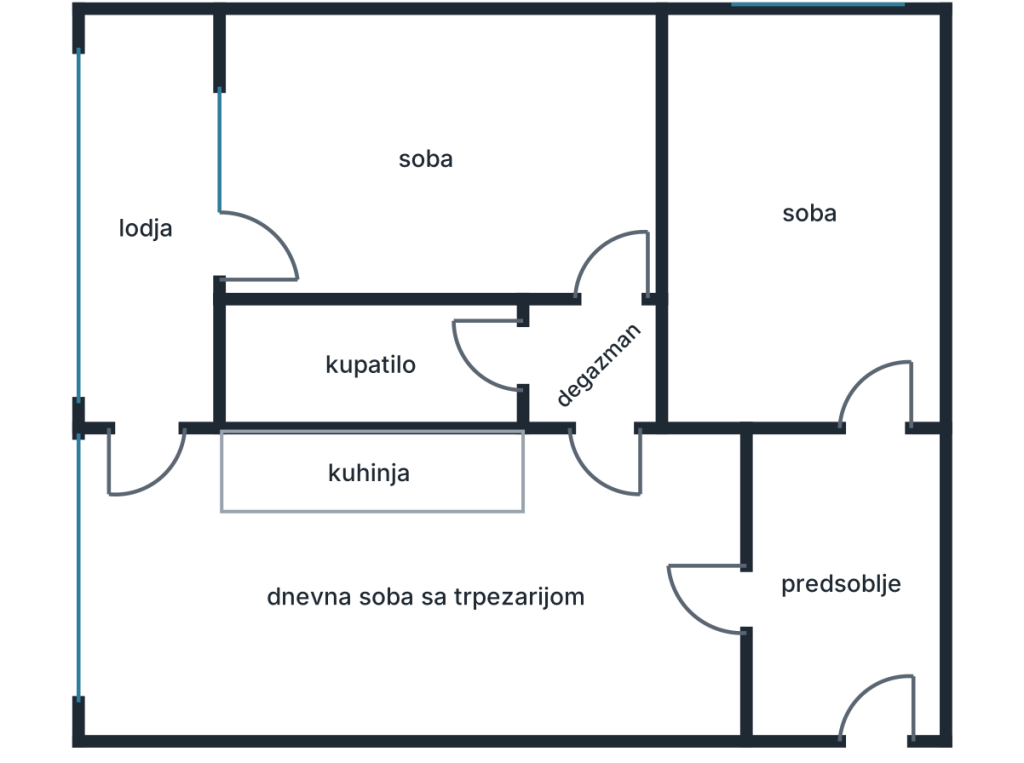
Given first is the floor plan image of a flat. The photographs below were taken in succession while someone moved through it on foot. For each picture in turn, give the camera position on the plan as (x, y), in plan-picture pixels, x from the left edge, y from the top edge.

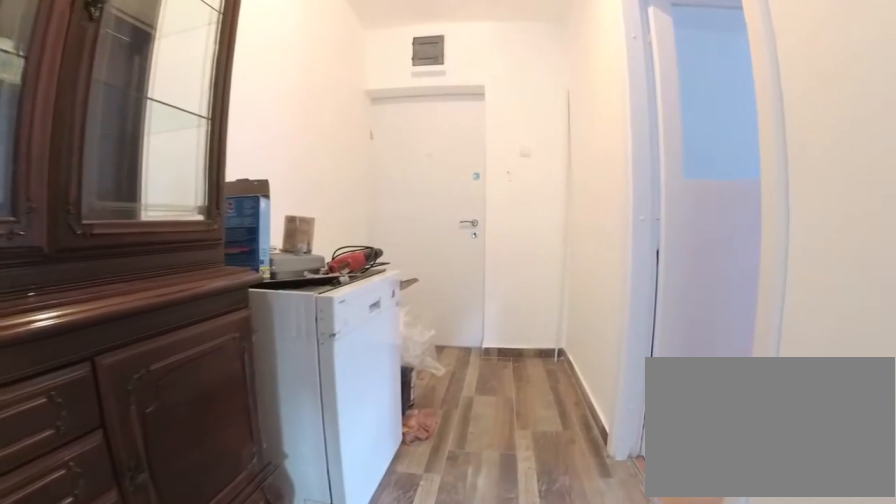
(879, 459)
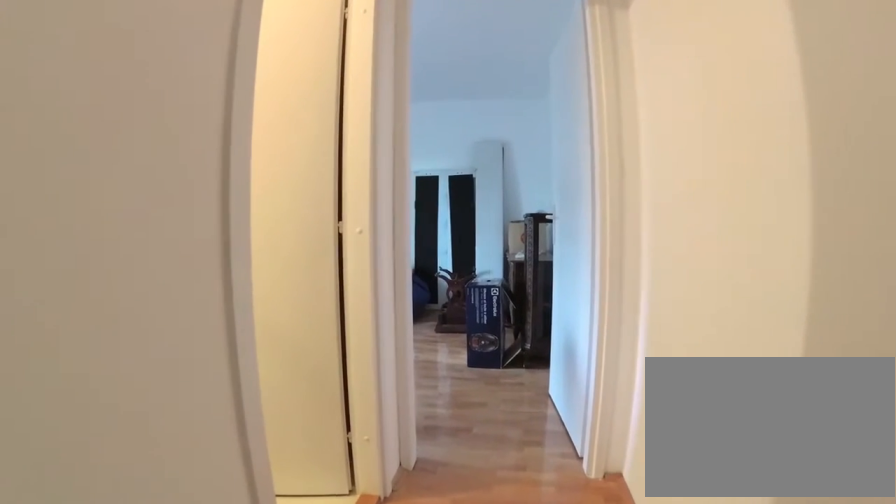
(580, 474)
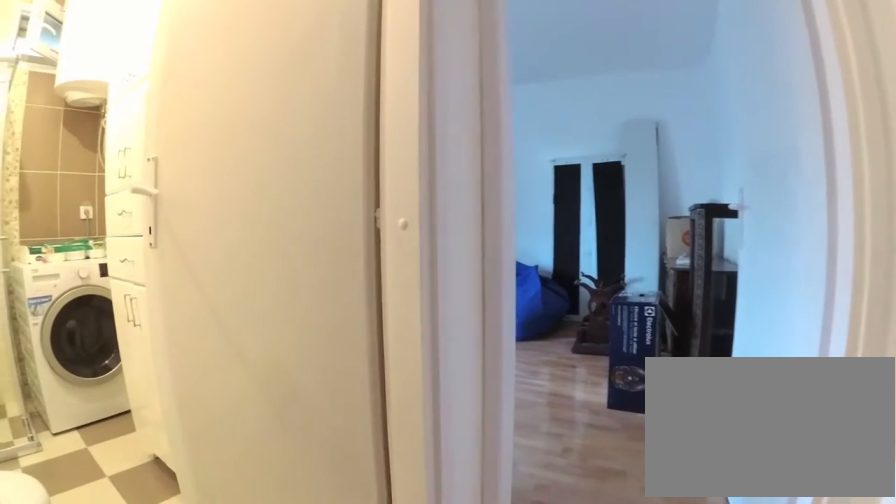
(577, 417)
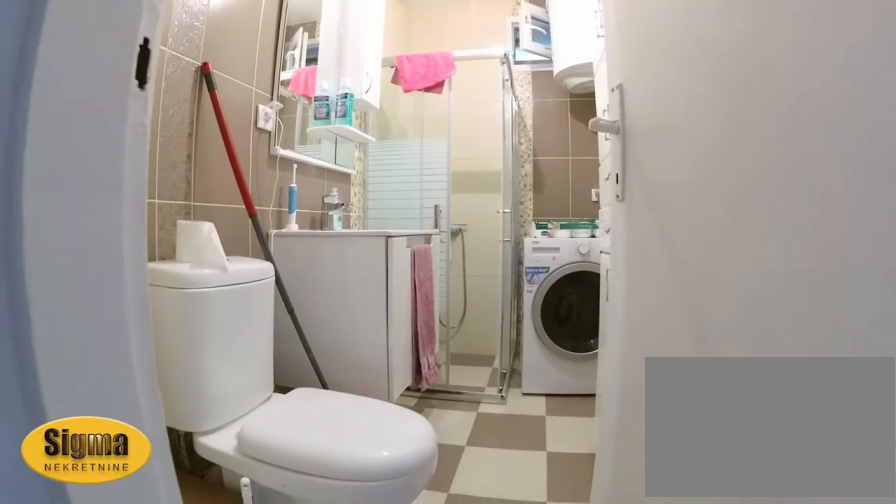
(561, 388)
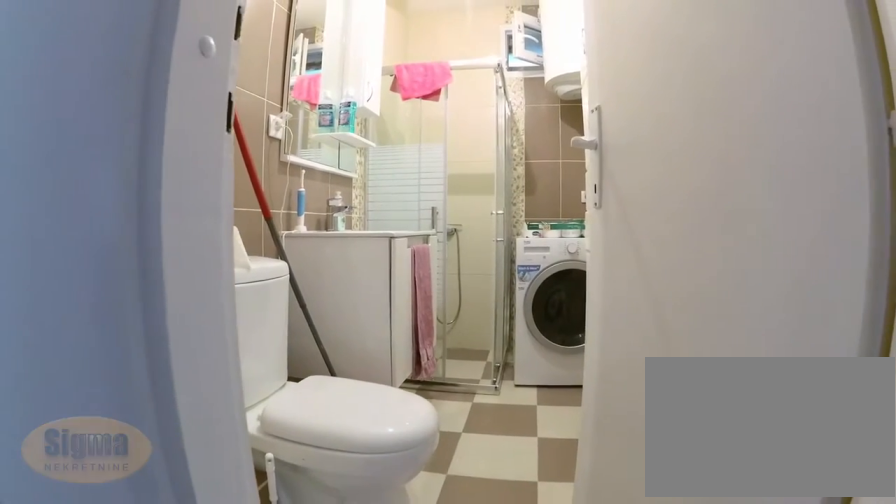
(570, 398)
